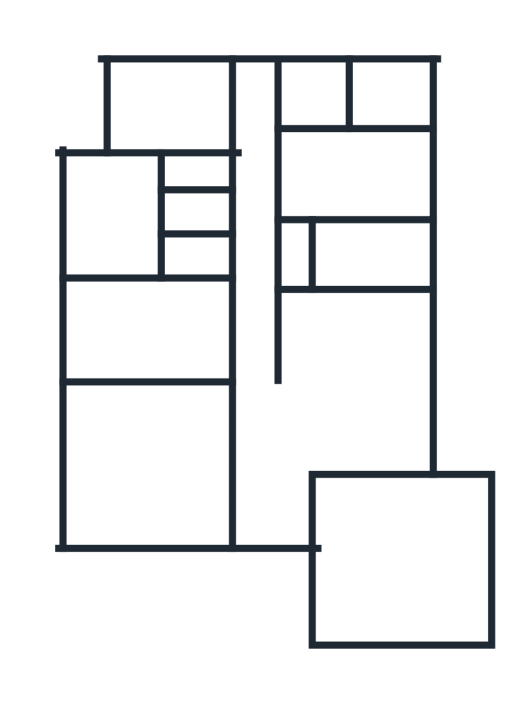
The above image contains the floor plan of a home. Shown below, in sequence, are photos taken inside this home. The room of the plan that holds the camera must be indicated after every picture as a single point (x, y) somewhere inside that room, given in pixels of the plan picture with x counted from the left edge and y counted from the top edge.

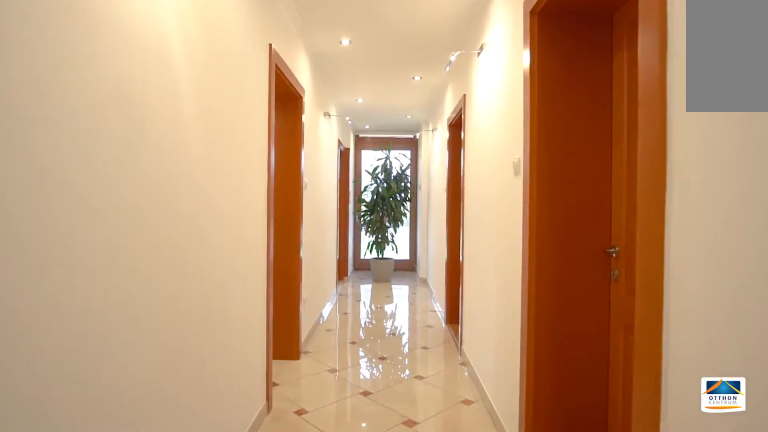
(262, 296)
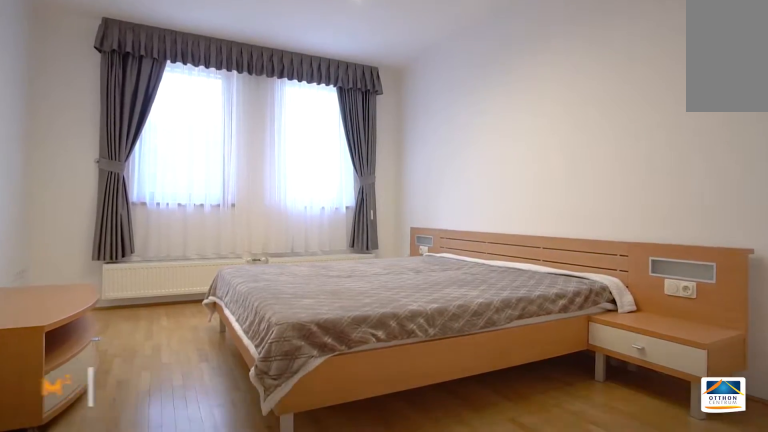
(173, 107)
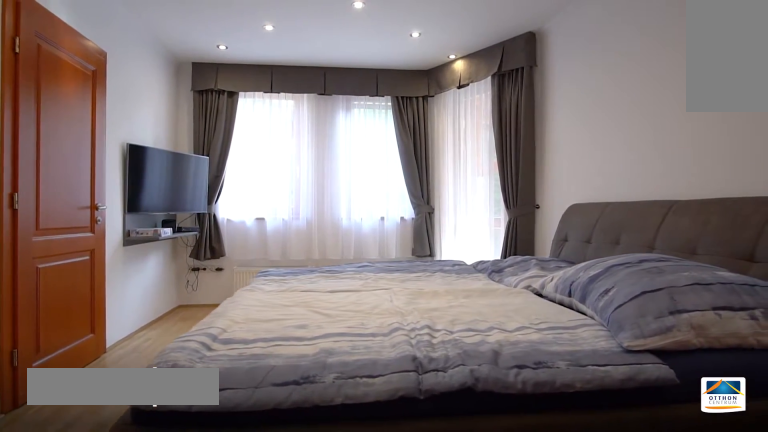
(375, 181)
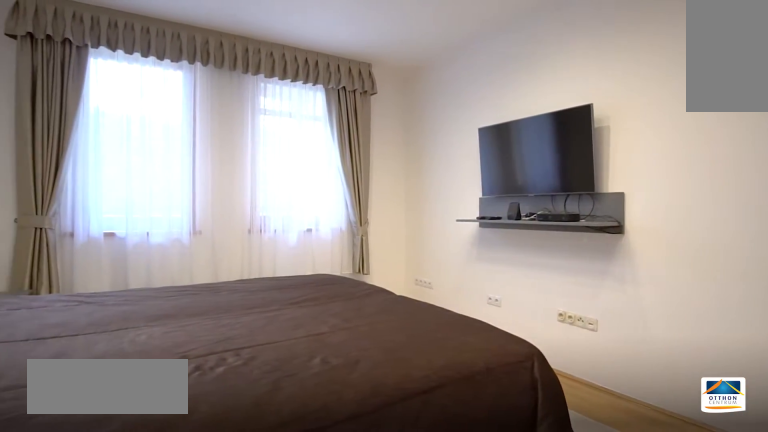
(149, 332)
